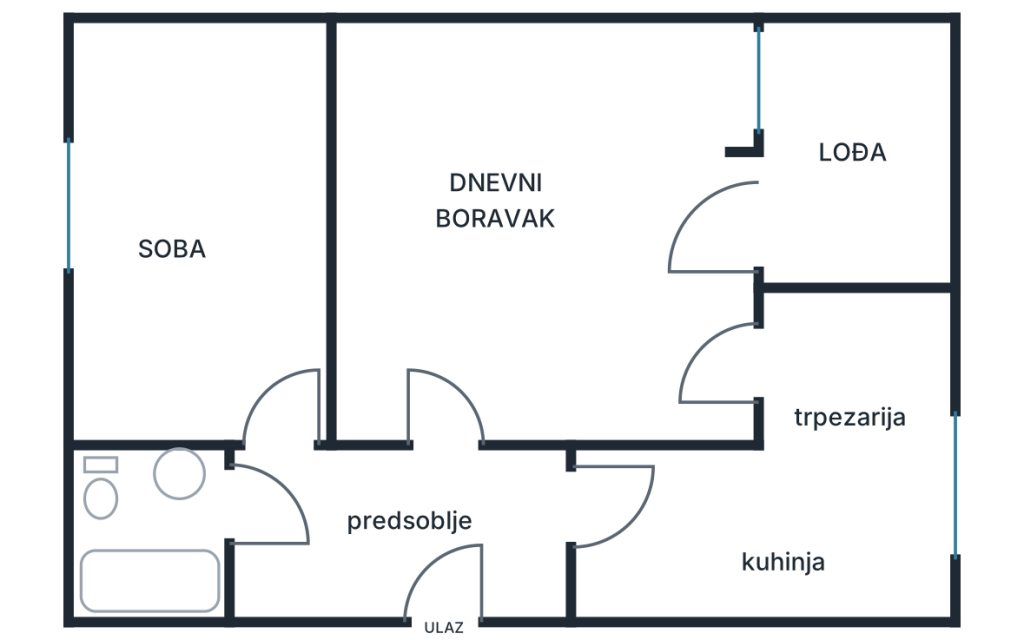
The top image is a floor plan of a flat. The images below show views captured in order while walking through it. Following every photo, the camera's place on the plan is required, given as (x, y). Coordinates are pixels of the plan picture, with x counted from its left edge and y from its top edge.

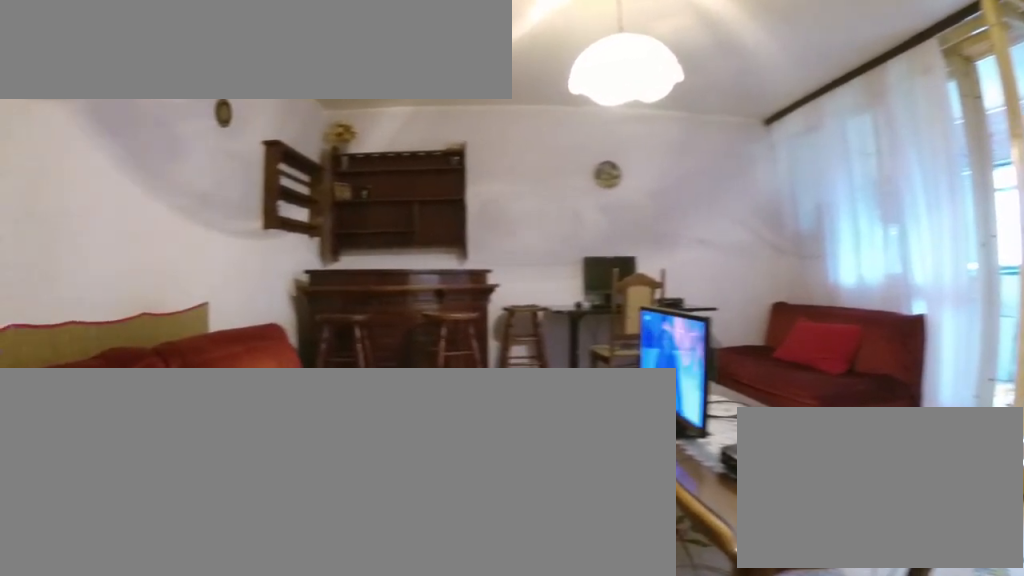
(455, 449)
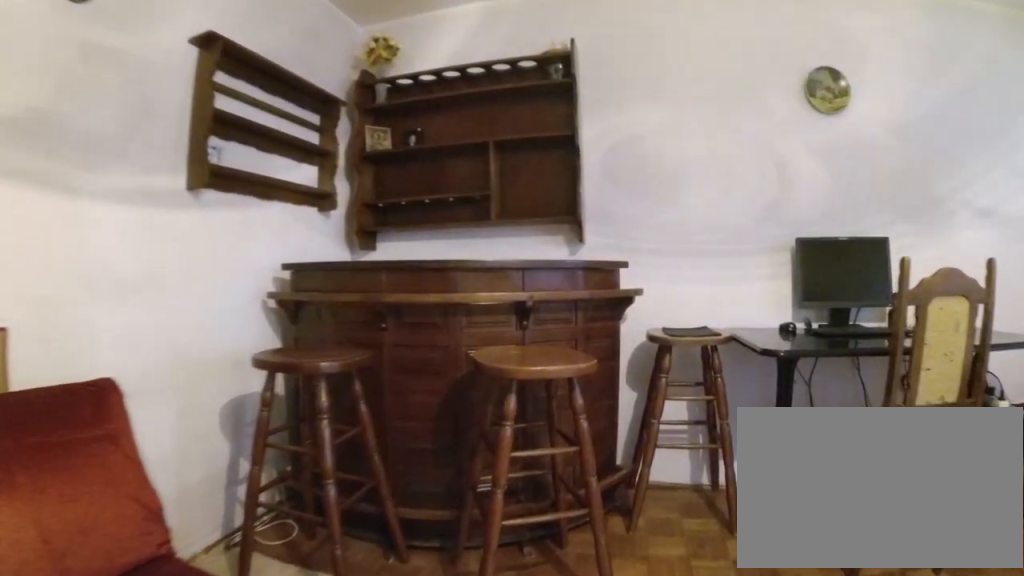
(460, 319)
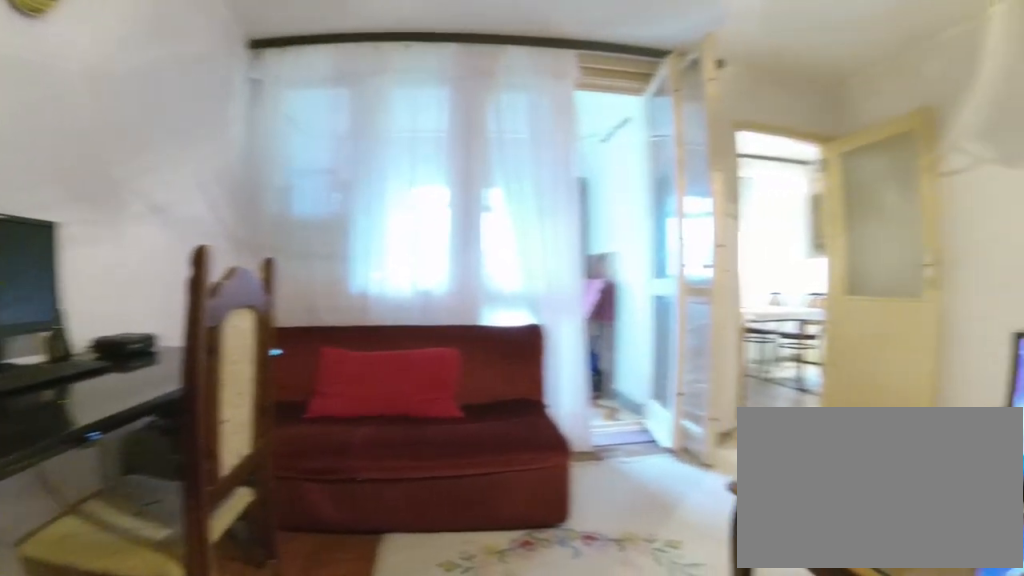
(433, 228)
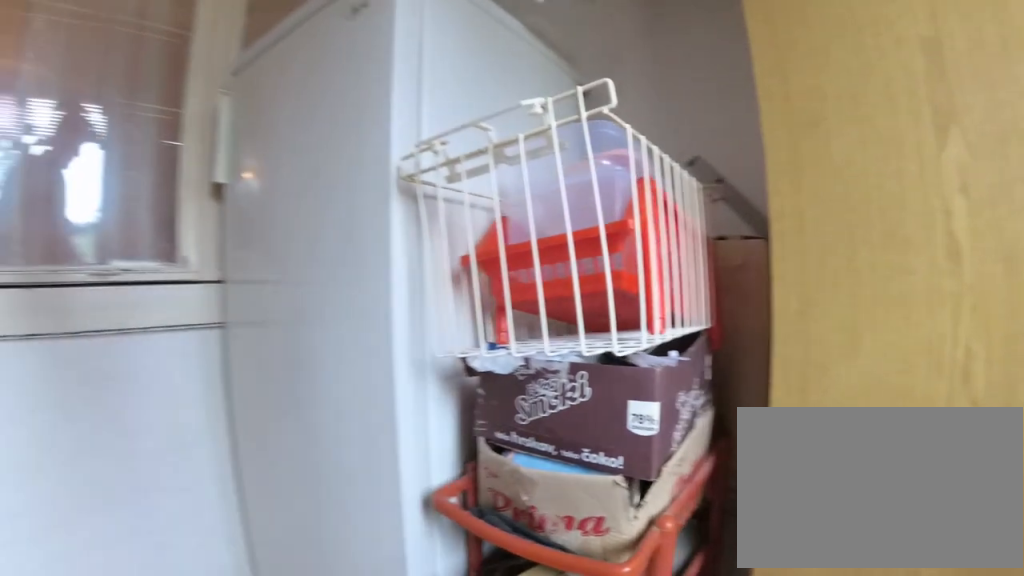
(890, 109)
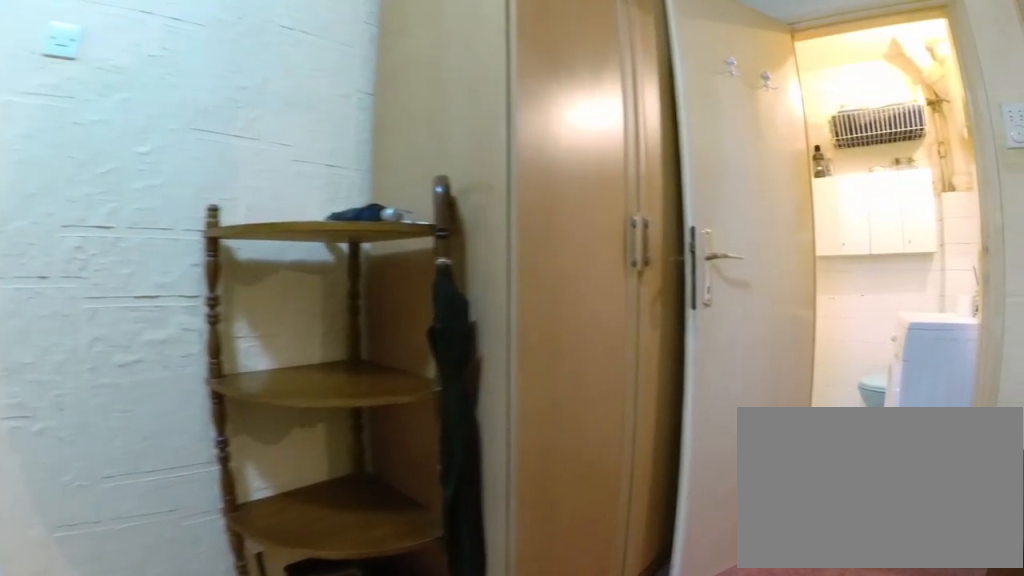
(413, 499)
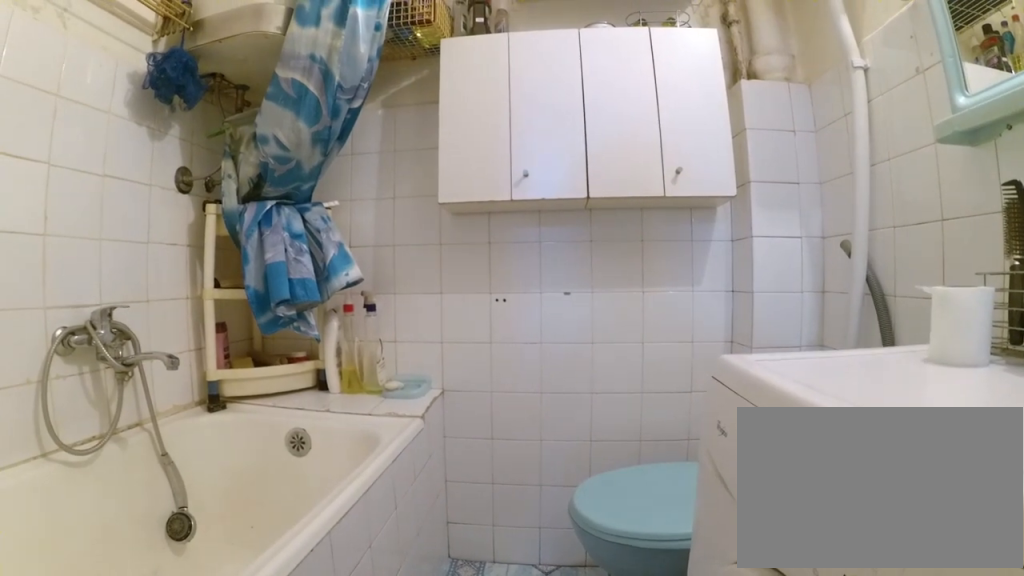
(245, 499)
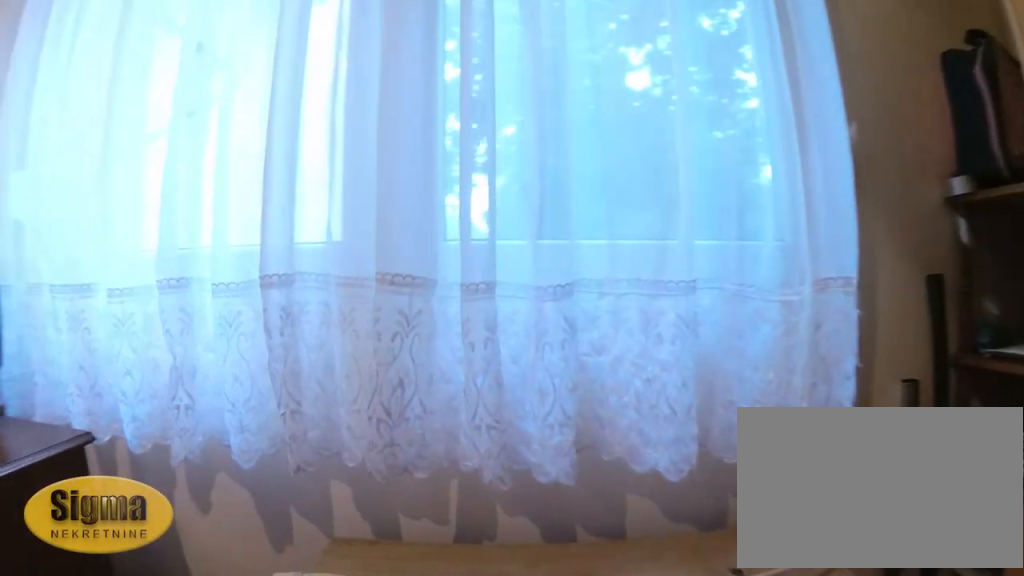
(160, 193)
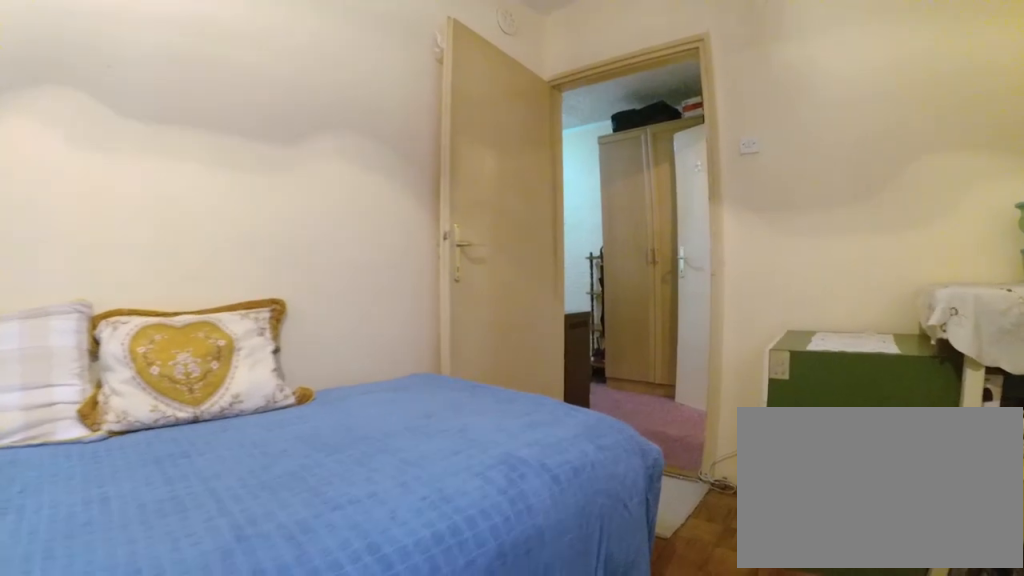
(175, 210)
